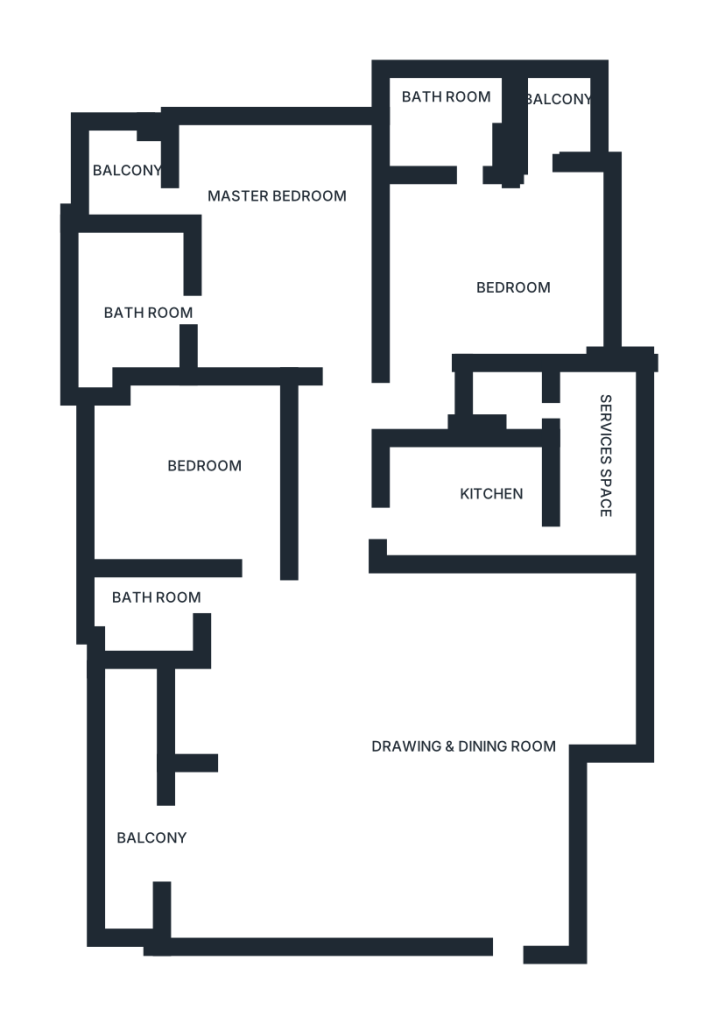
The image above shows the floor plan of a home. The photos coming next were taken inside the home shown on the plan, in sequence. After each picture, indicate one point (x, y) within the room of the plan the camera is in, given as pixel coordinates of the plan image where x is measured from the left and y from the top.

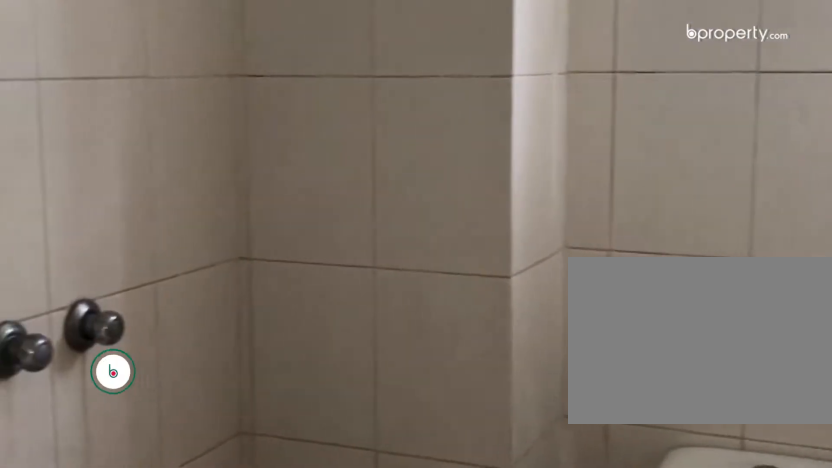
(167, 615)
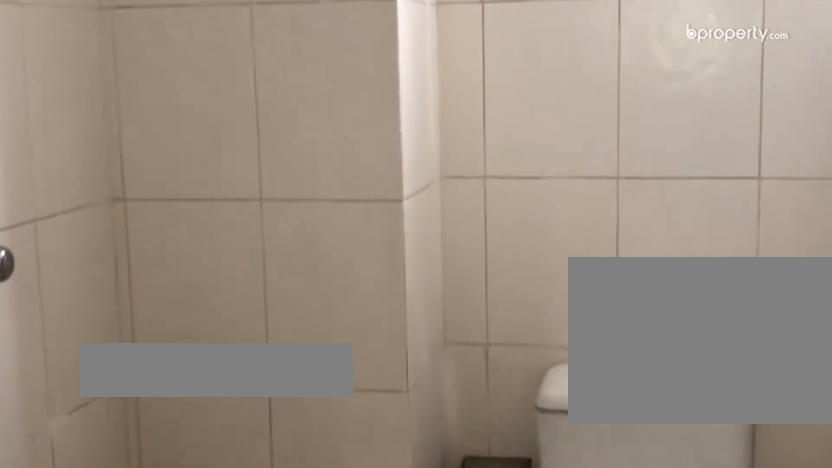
(167, 615)
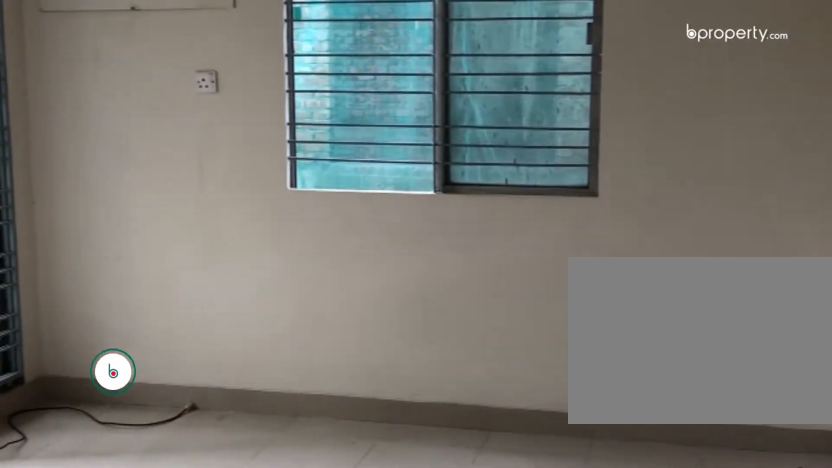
(285, 274)
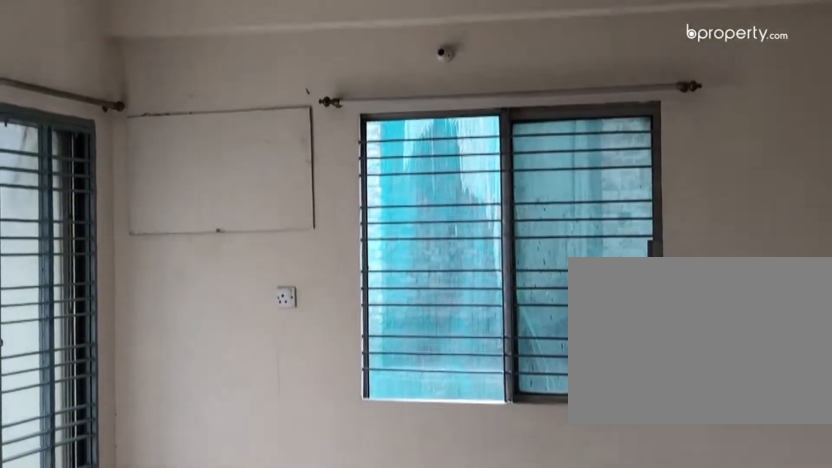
(238, 209)
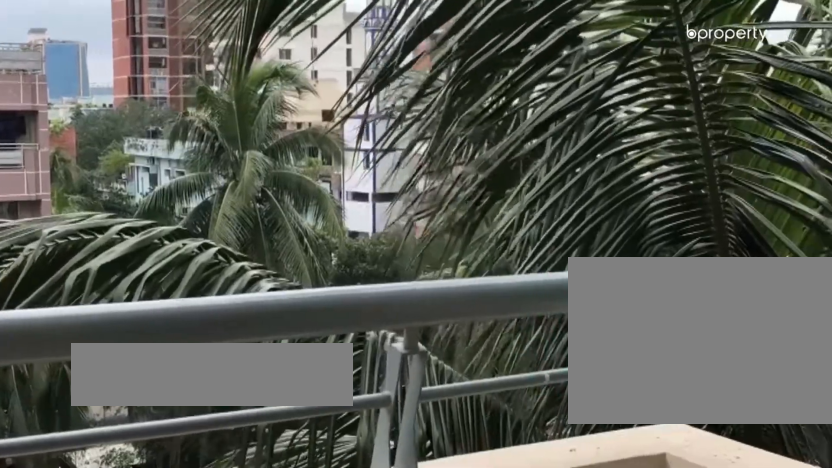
(126, 180)
